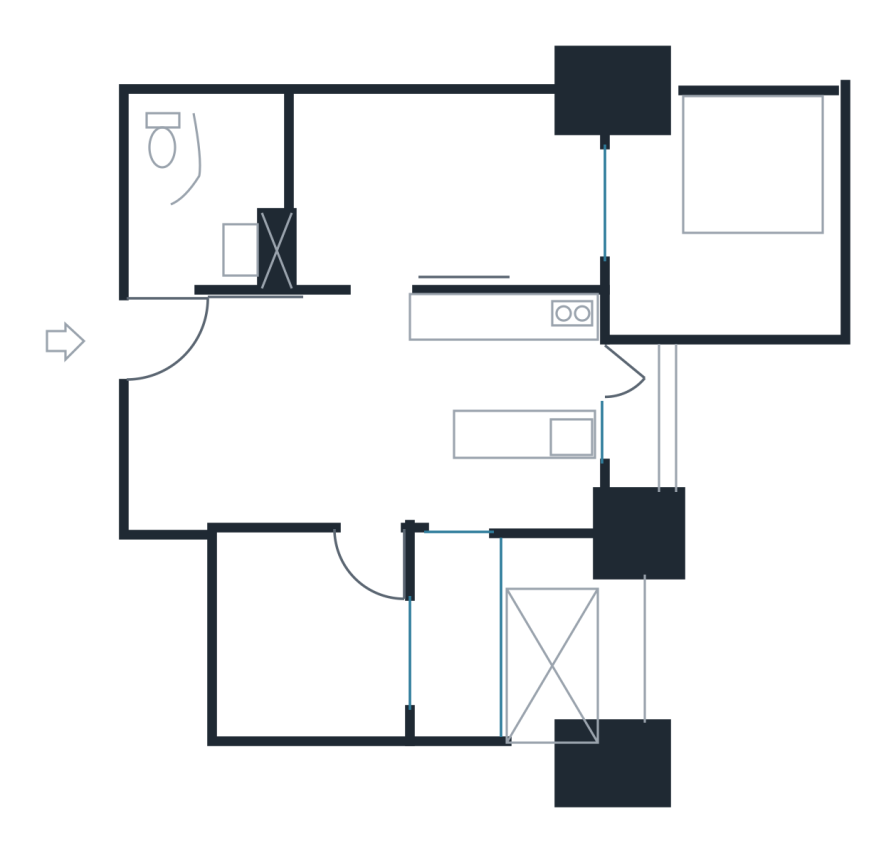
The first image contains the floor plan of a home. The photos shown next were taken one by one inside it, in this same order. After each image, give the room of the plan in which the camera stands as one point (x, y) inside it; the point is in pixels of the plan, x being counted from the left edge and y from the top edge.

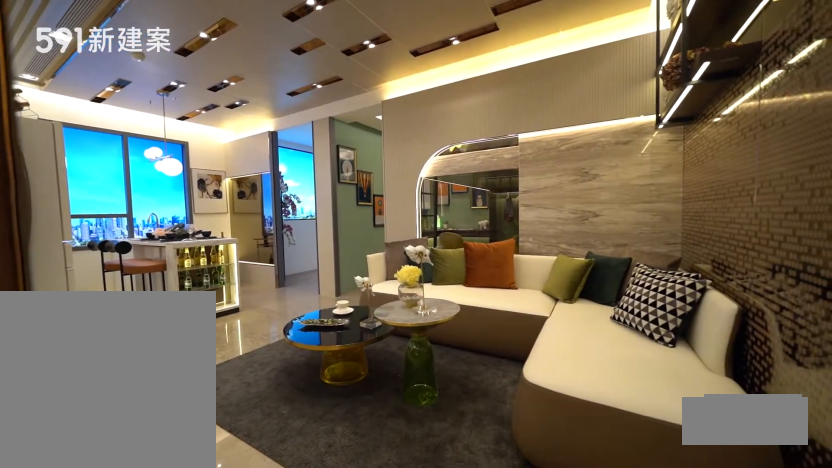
(270, 411)
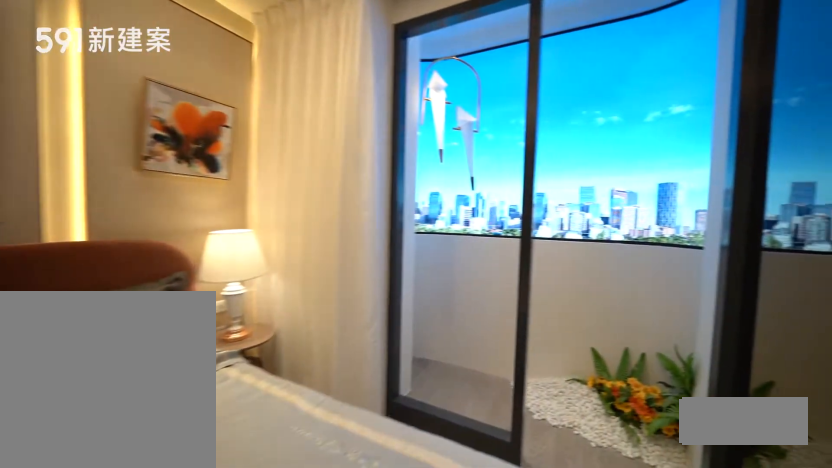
(449, 189)
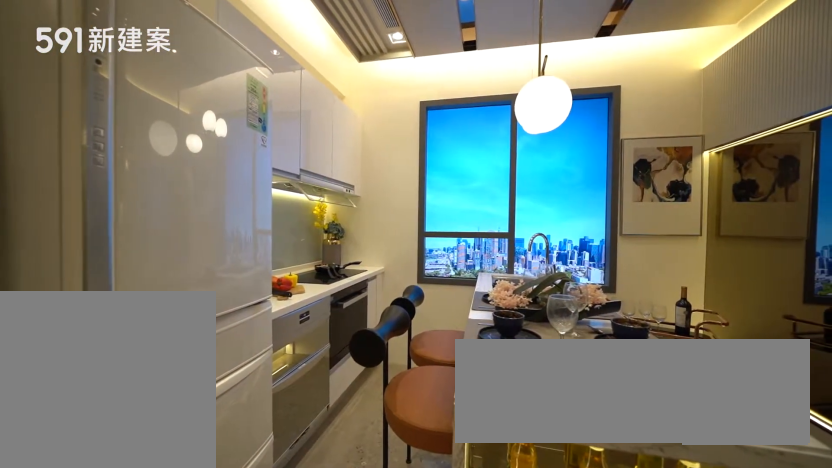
(508, 413)
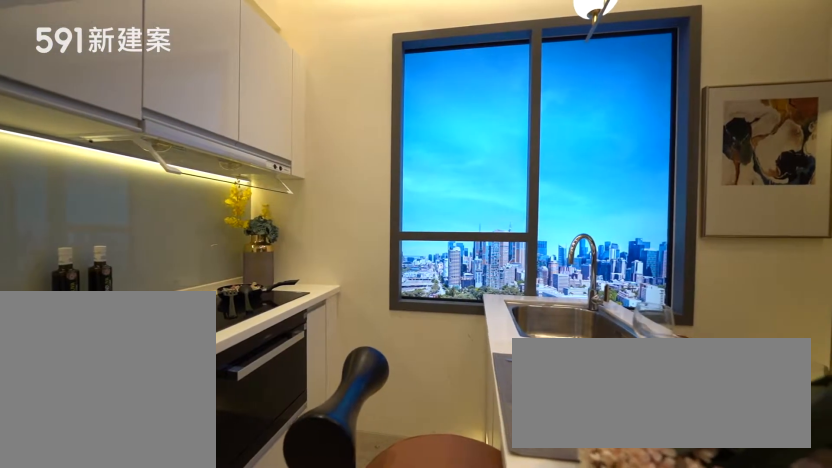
(508, 413)
